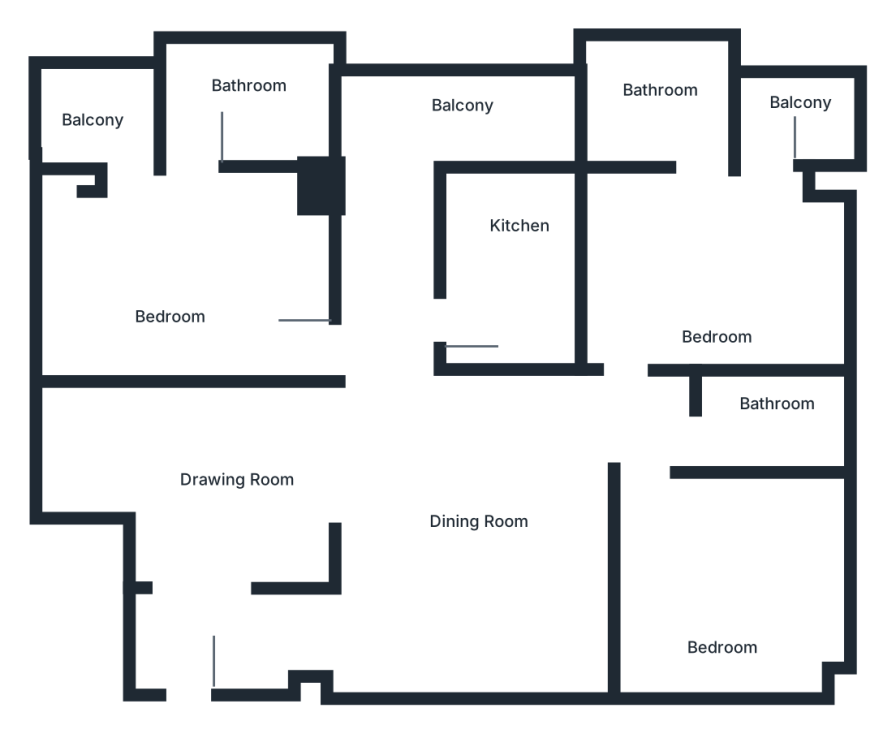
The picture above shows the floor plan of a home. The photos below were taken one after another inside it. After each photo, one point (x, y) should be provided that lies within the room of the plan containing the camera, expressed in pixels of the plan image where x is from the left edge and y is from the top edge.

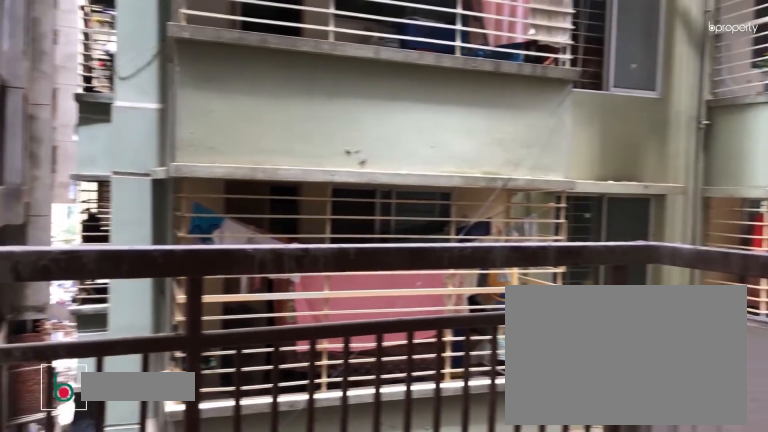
(785, 116)
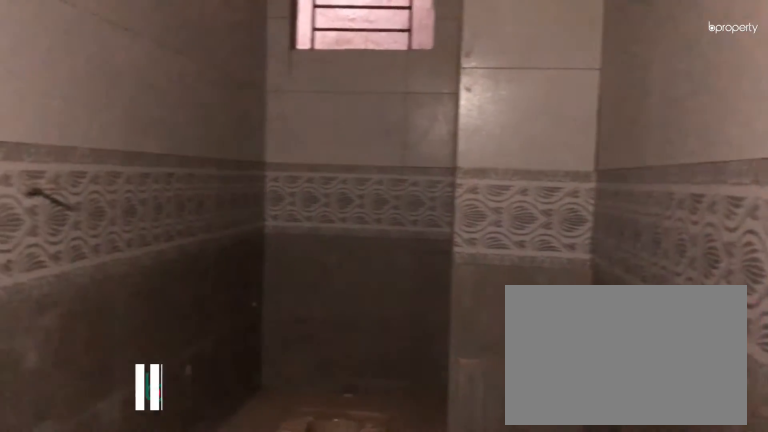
(763, 412)
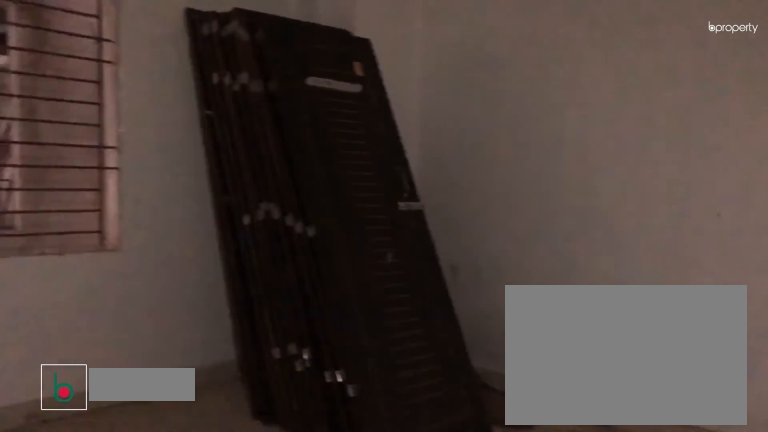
(723, 590)
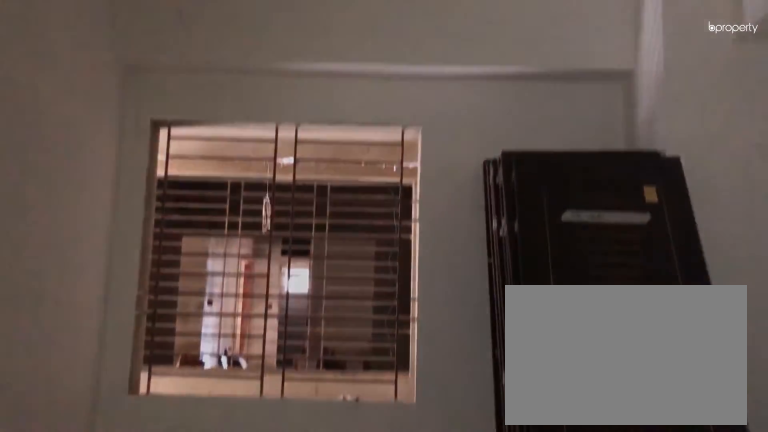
(723, 591)
